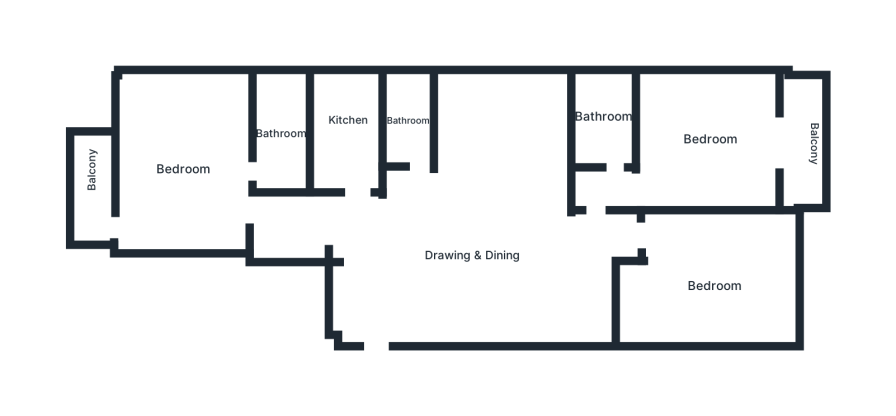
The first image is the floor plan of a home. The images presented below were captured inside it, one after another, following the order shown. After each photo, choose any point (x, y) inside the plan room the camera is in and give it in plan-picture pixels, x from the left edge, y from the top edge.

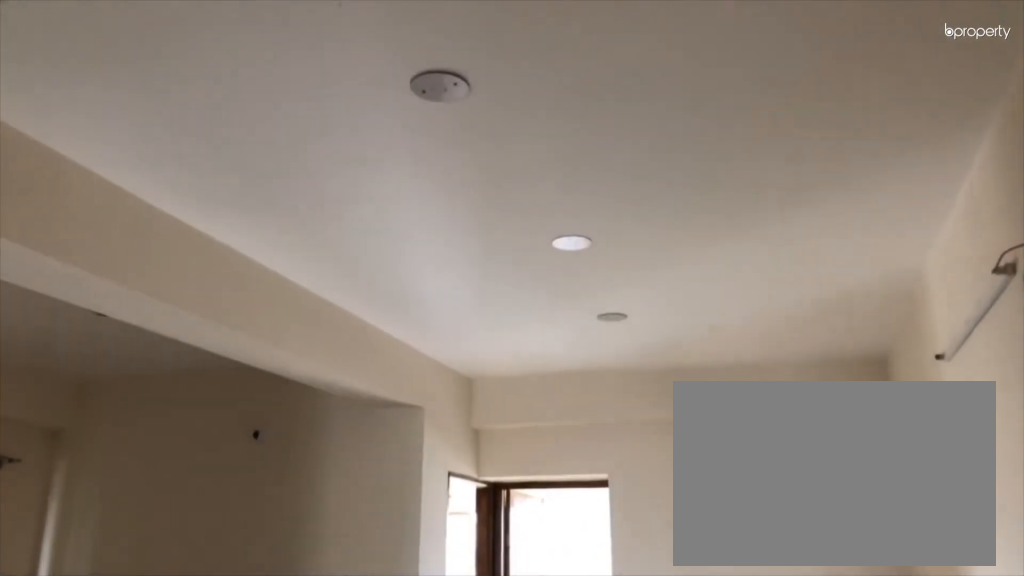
(529, 268)
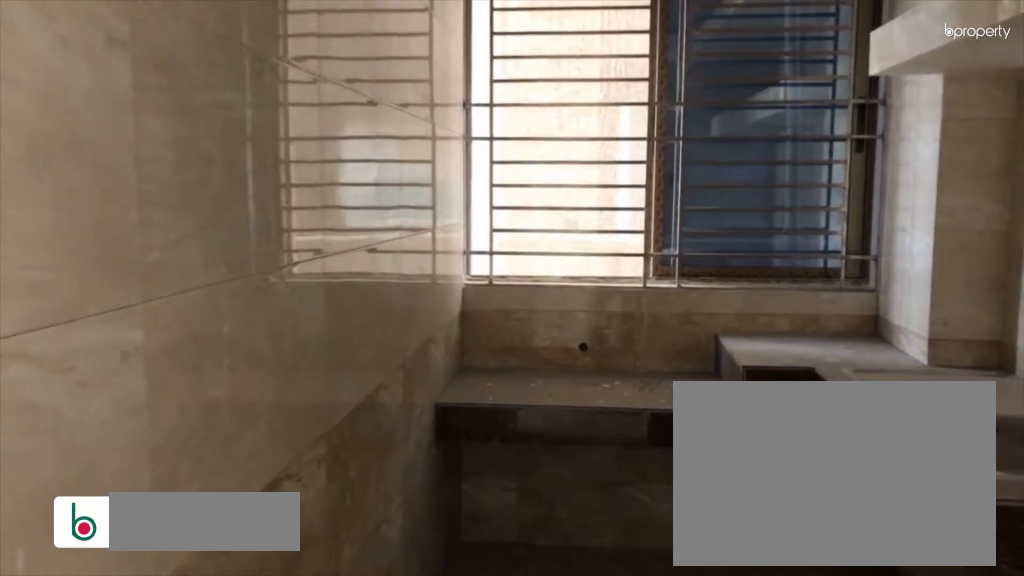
(352, 121)
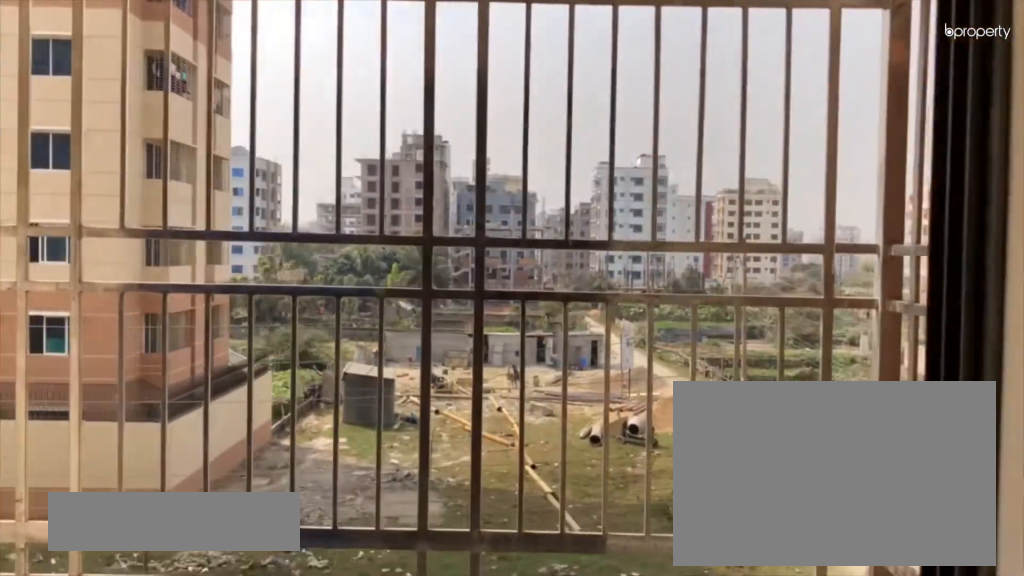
(790, 143)
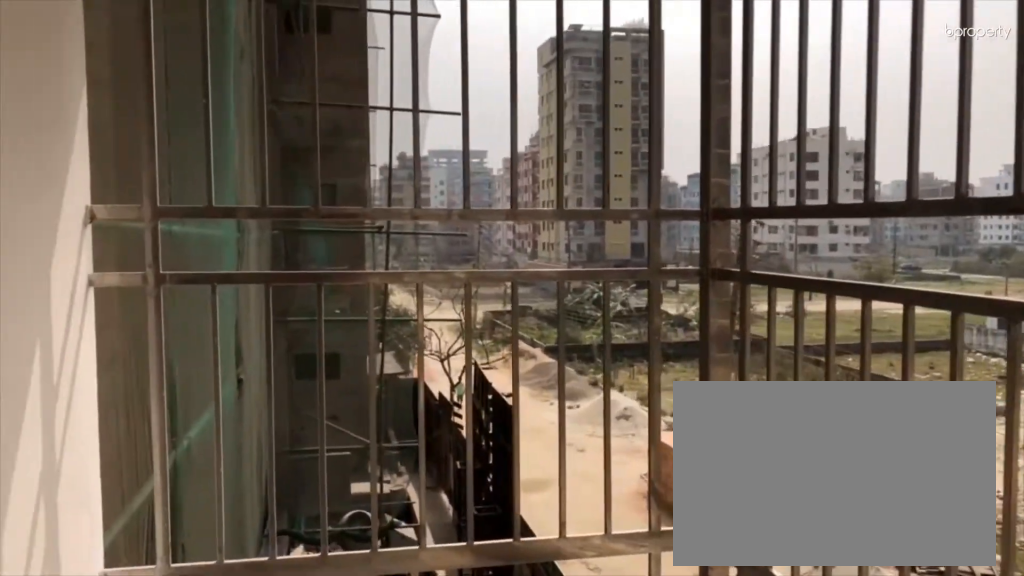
(803, 138)
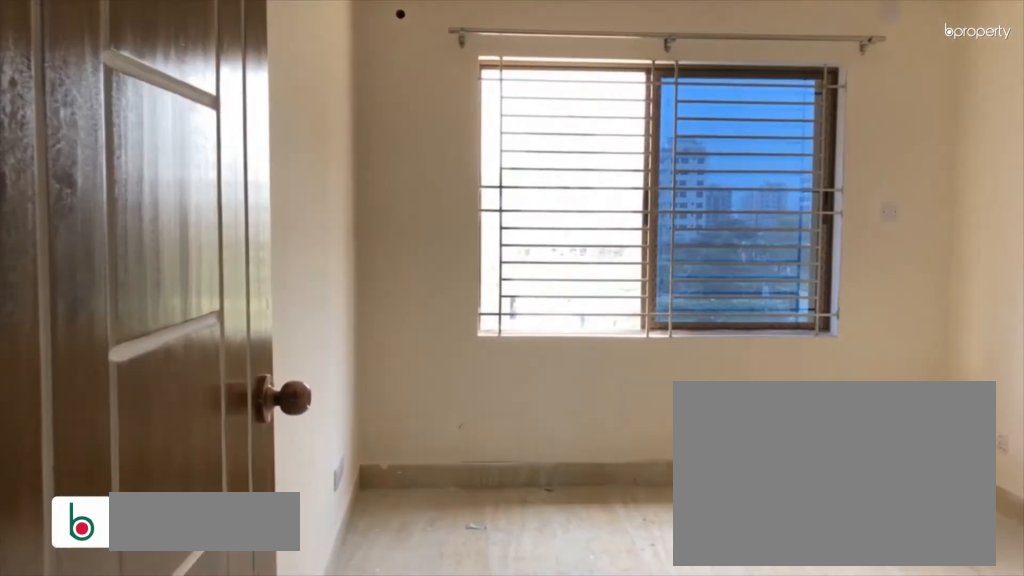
(700, 281)
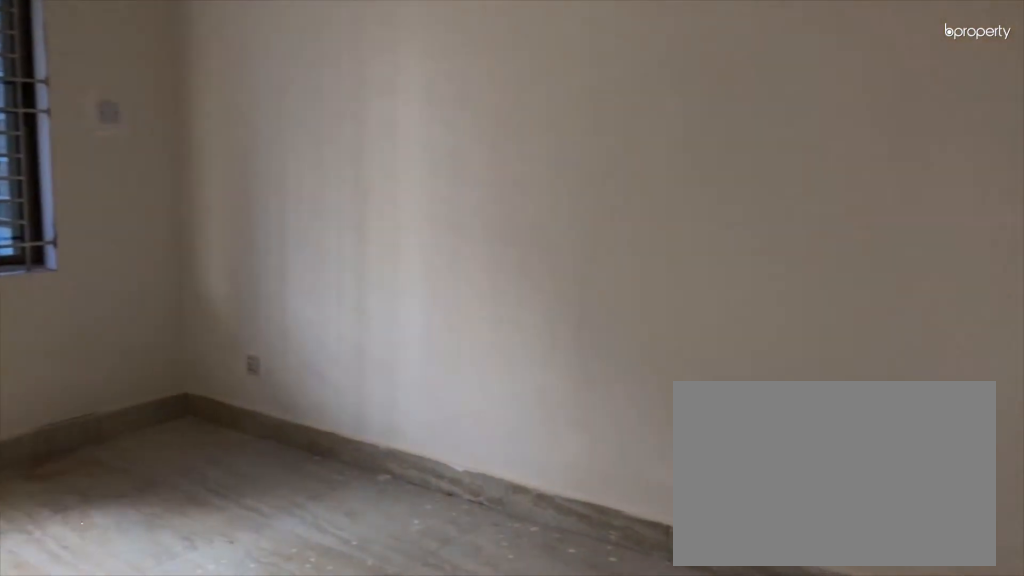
(700, 281)
